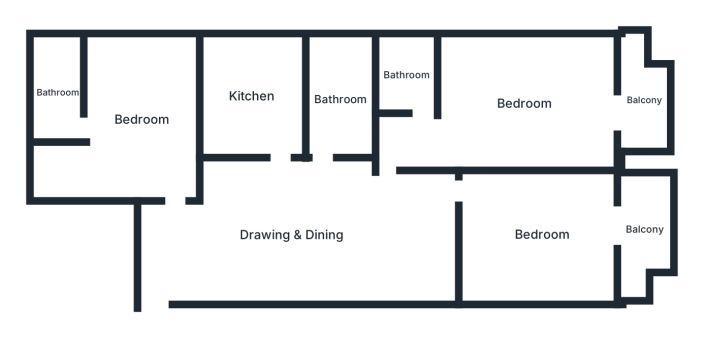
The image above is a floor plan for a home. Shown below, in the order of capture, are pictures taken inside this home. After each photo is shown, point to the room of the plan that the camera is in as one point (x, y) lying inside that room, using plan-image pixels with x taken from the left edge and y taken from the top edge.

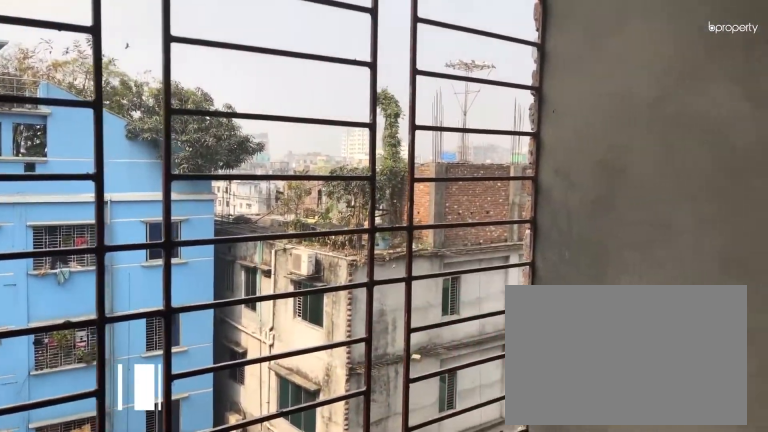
(643, 227)
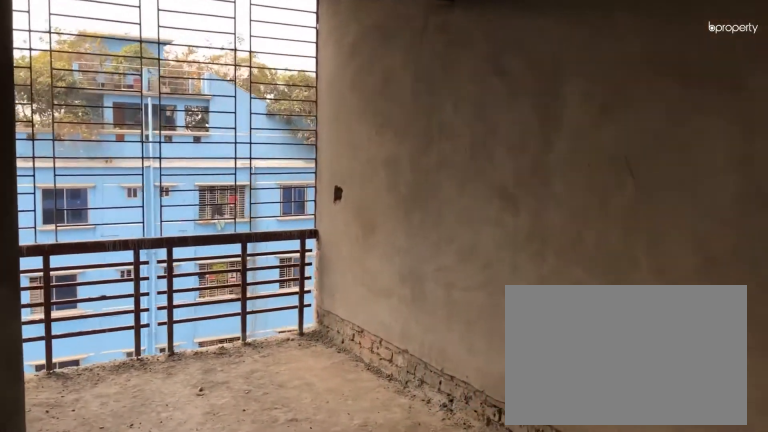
(523, 102)
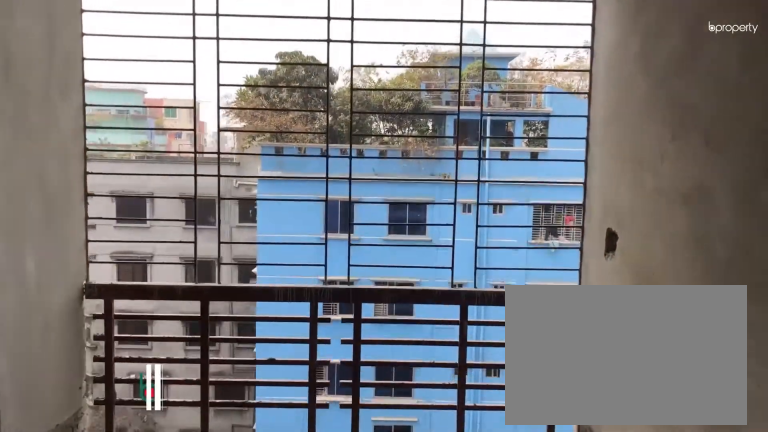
(643, 101)
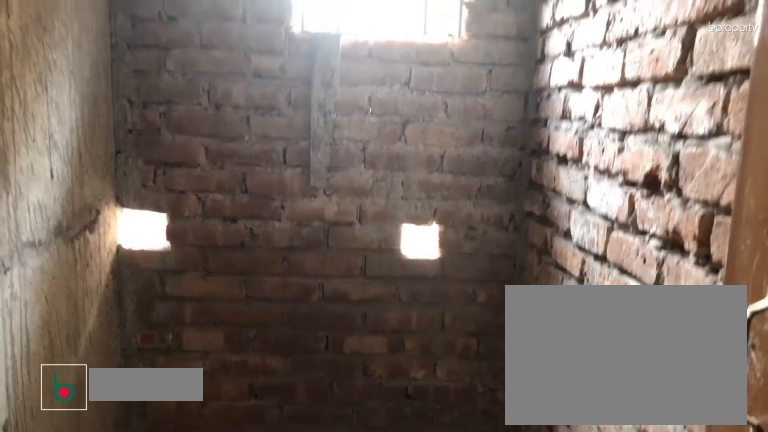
(406, 75)
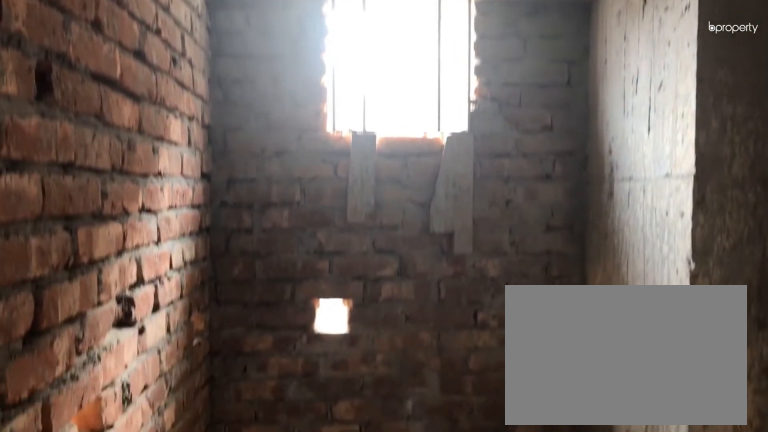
(340, 98)
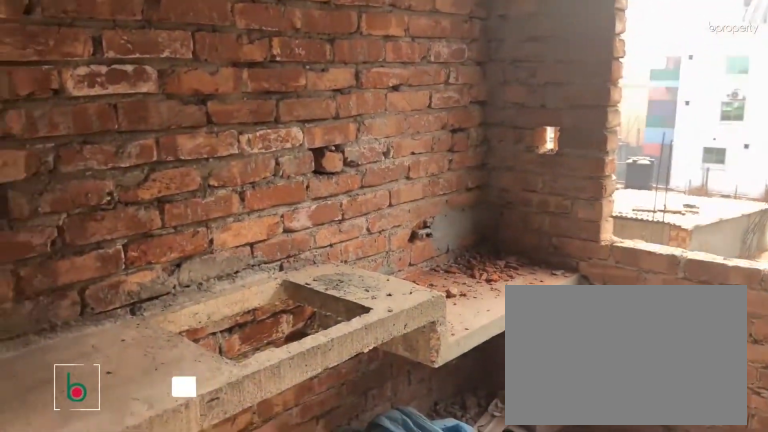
(252, 96)
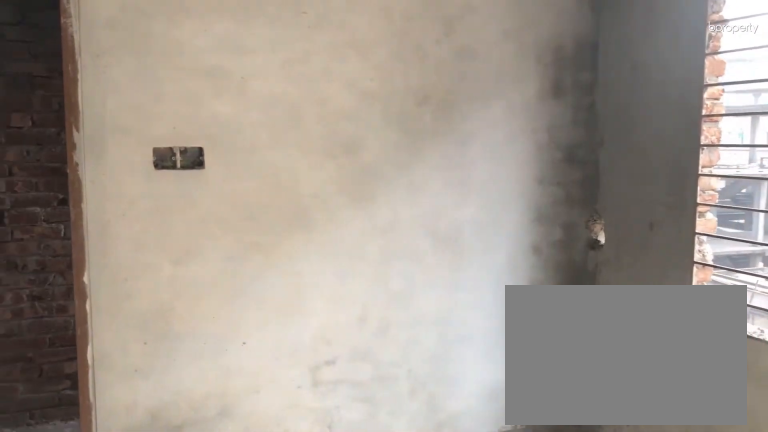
(141, 120)
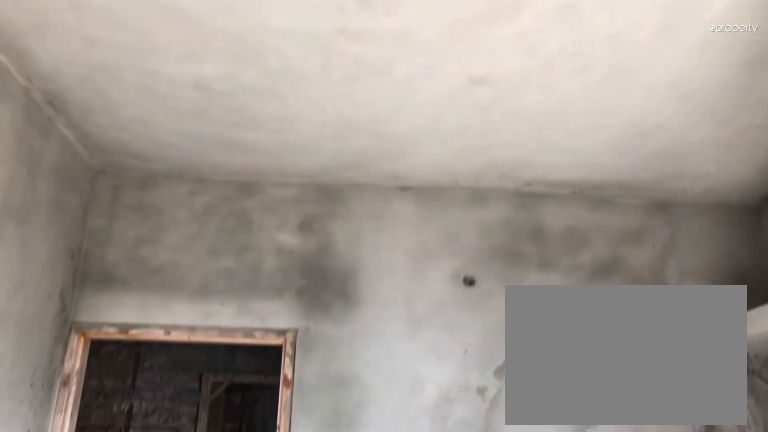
(141, 120)
